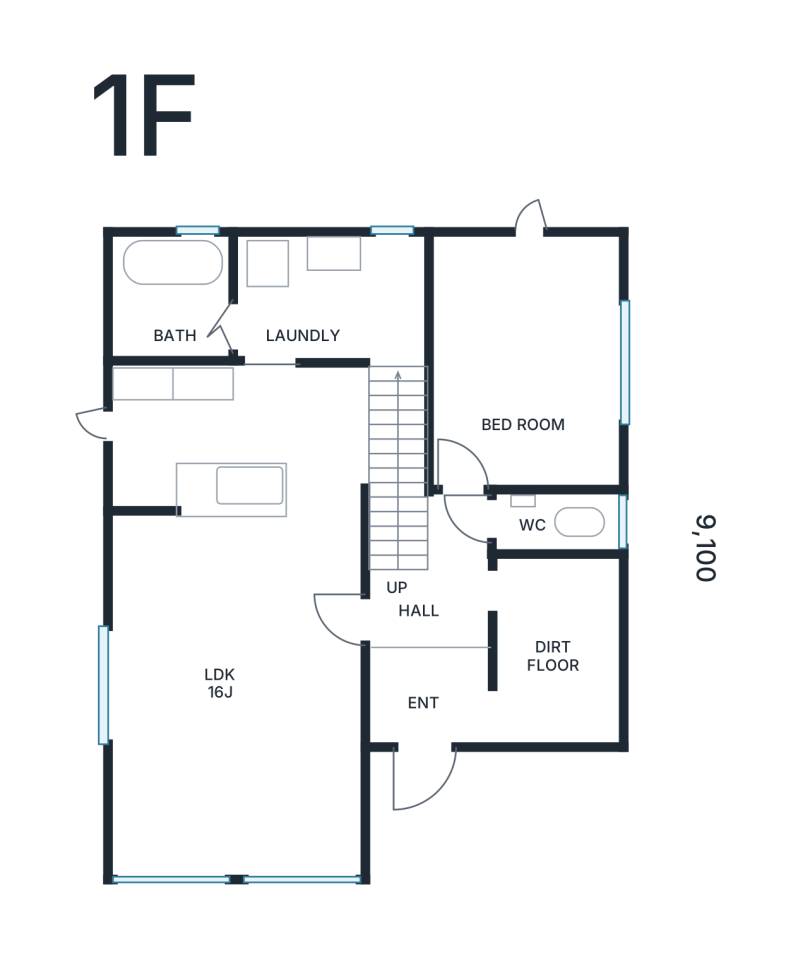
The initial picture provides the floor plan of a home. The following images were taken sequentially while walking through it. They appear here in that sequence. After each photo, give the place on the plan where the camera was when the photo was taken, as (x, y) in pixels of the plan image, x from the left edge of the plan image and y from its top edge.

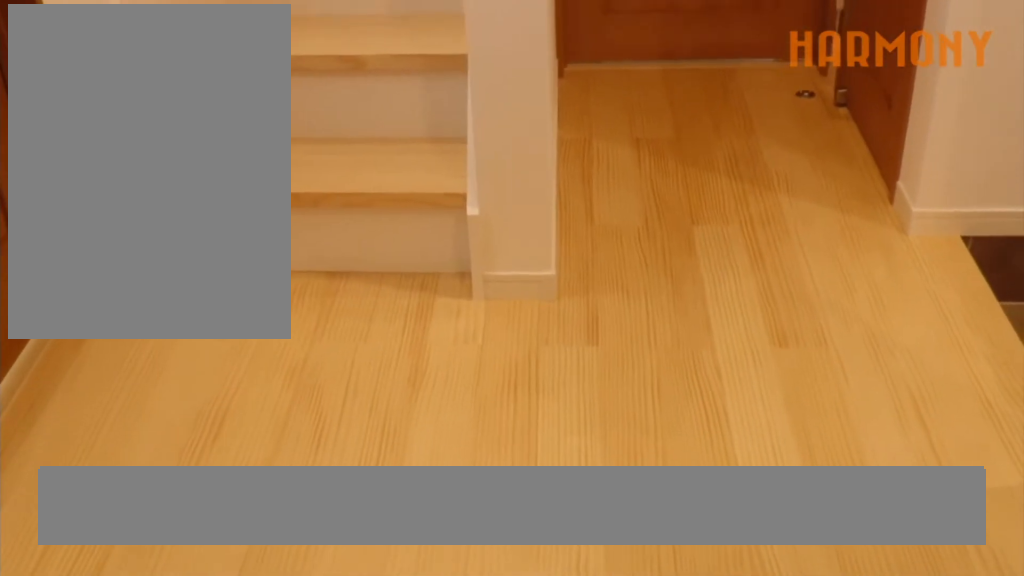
(447, 711)
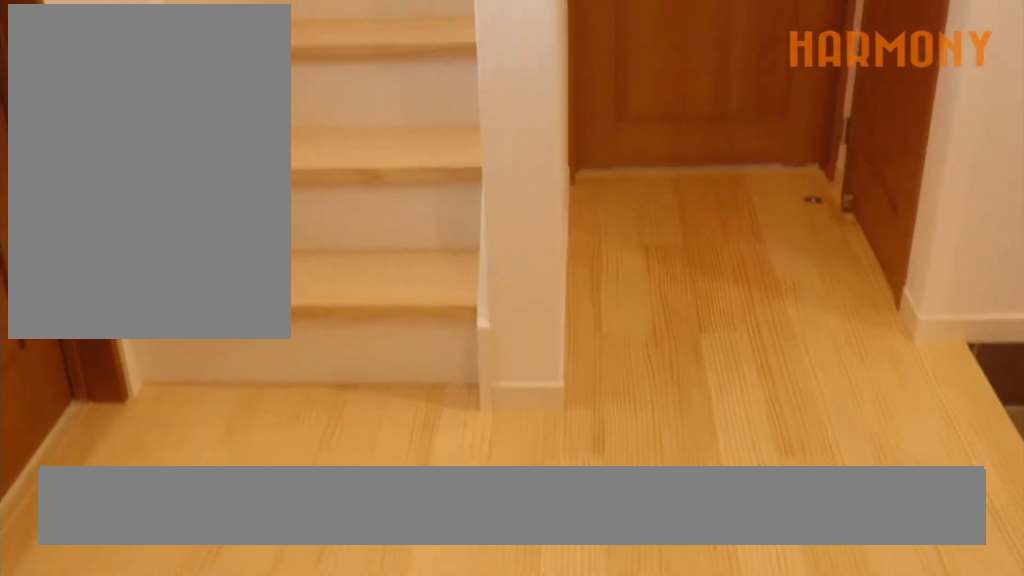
(448, 712)
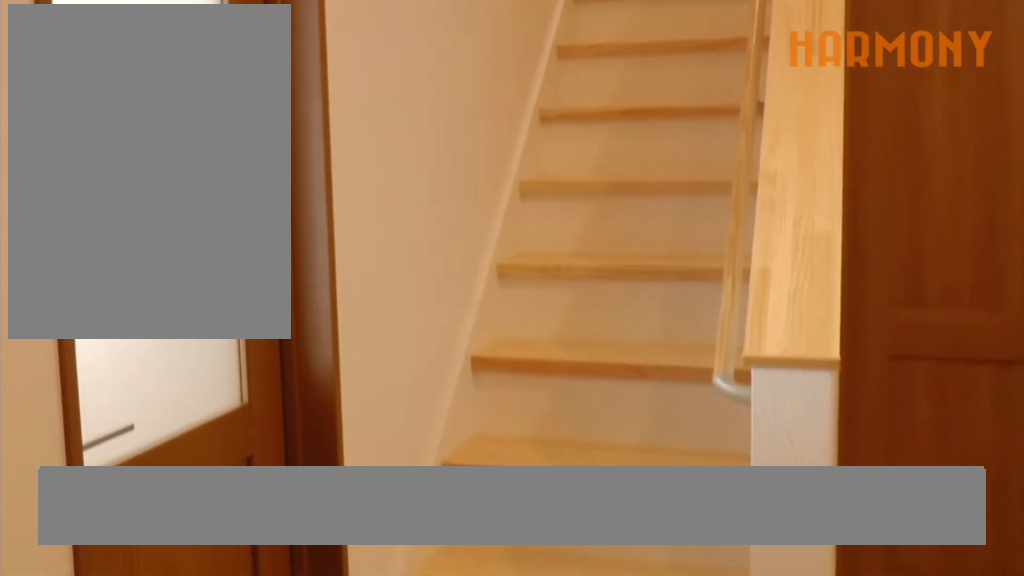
(447, 711)
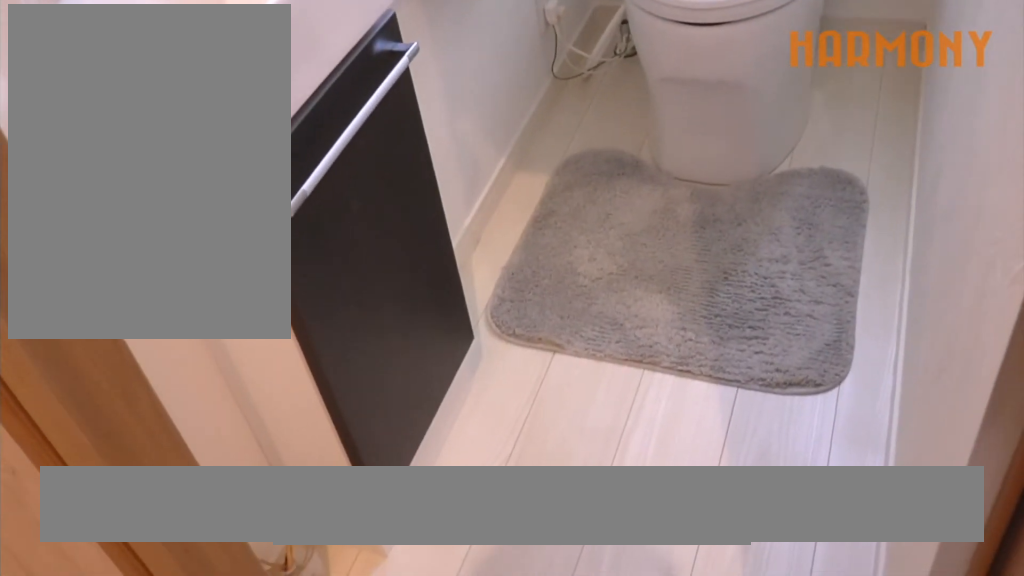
(510, 520)
